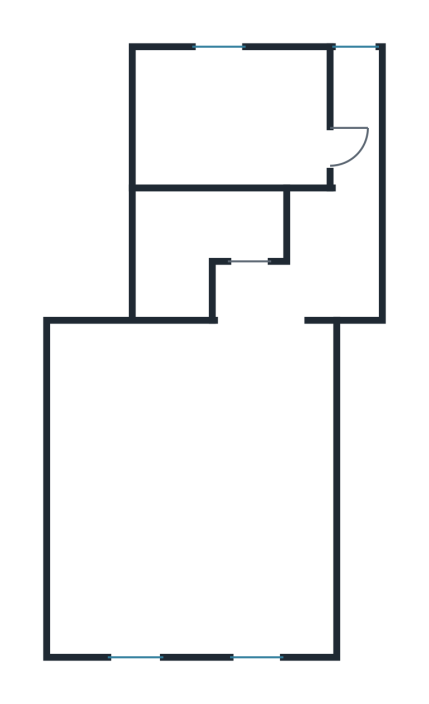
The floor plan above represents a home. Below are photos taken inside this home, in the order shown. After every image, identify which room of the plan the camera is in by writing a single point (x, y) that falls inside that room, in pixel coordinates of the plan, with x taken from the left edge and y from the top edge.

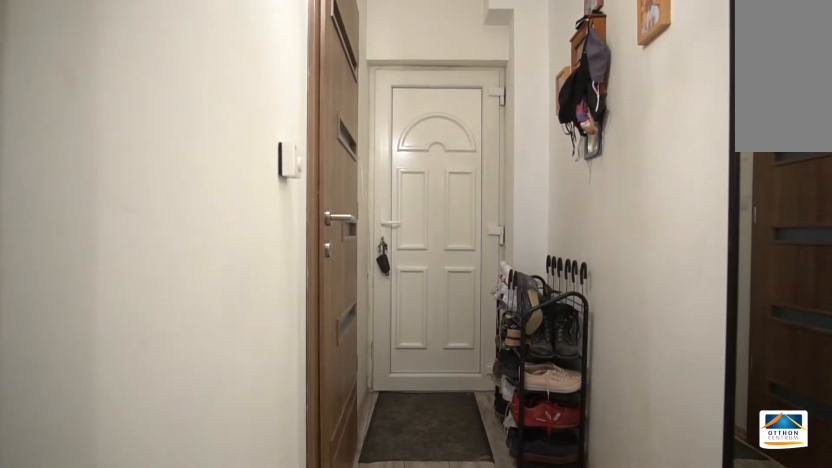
(353, 204)
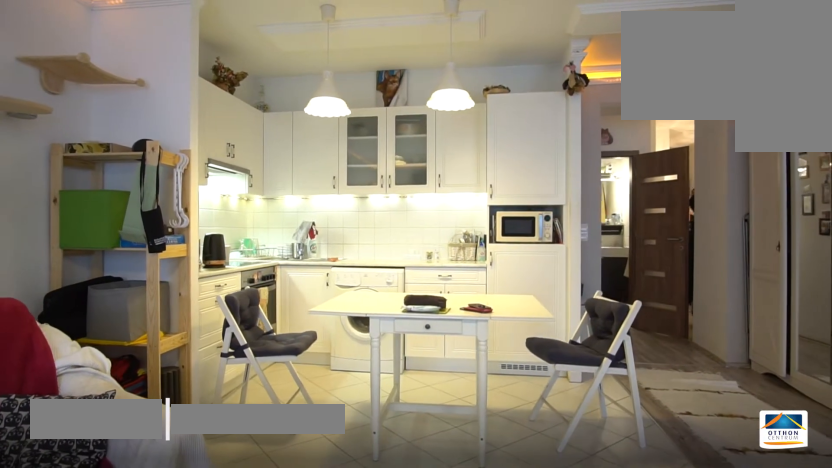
(200, 492)
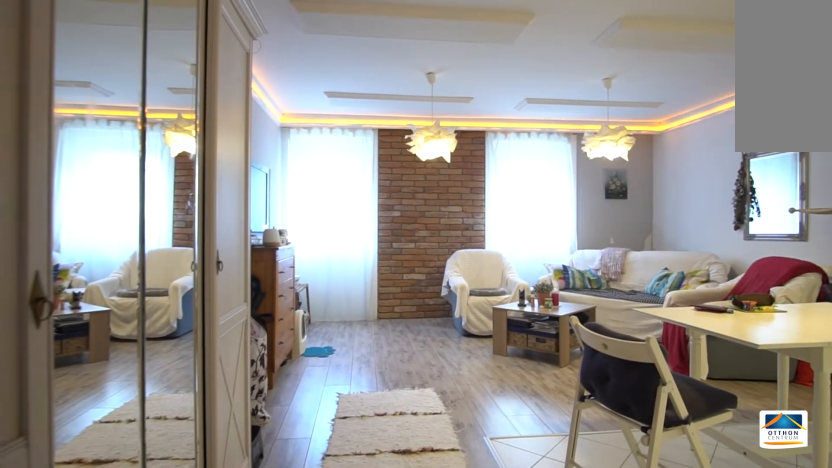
(199, 491)
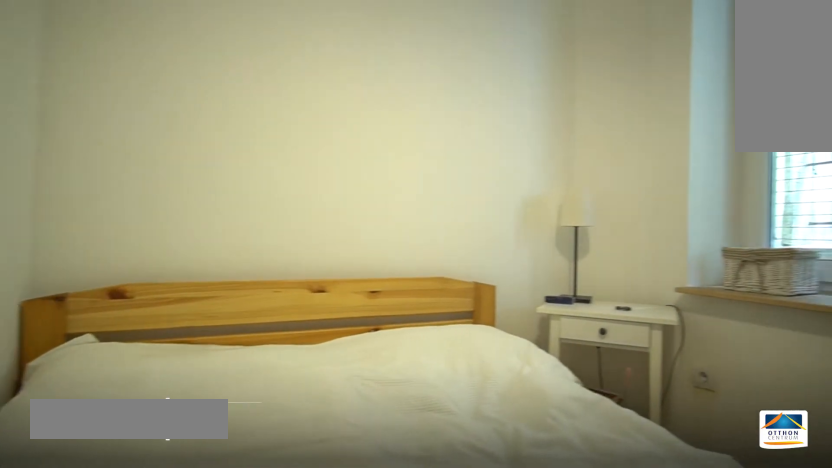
(219, 108)
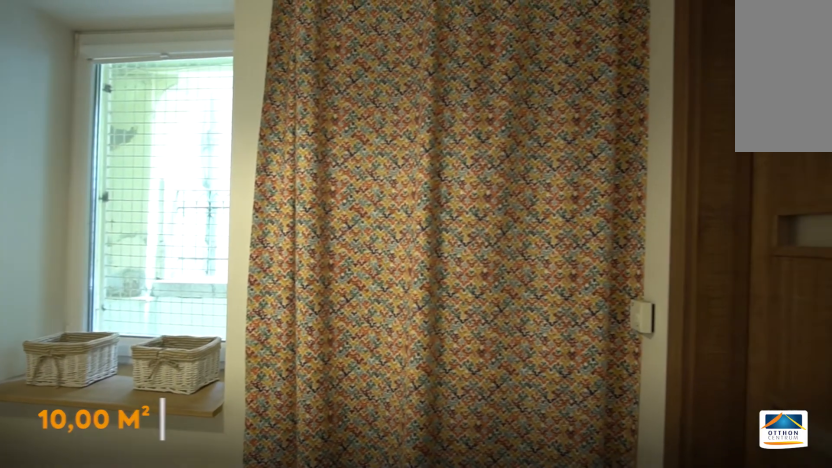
(220, 108)
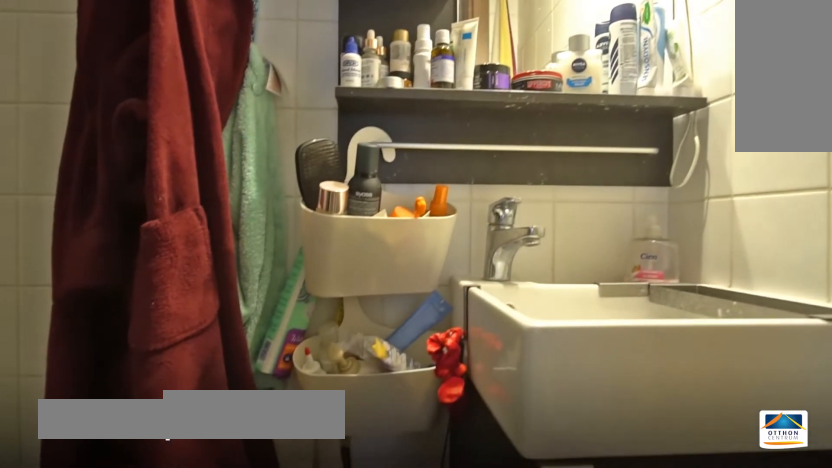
(211, 228)
